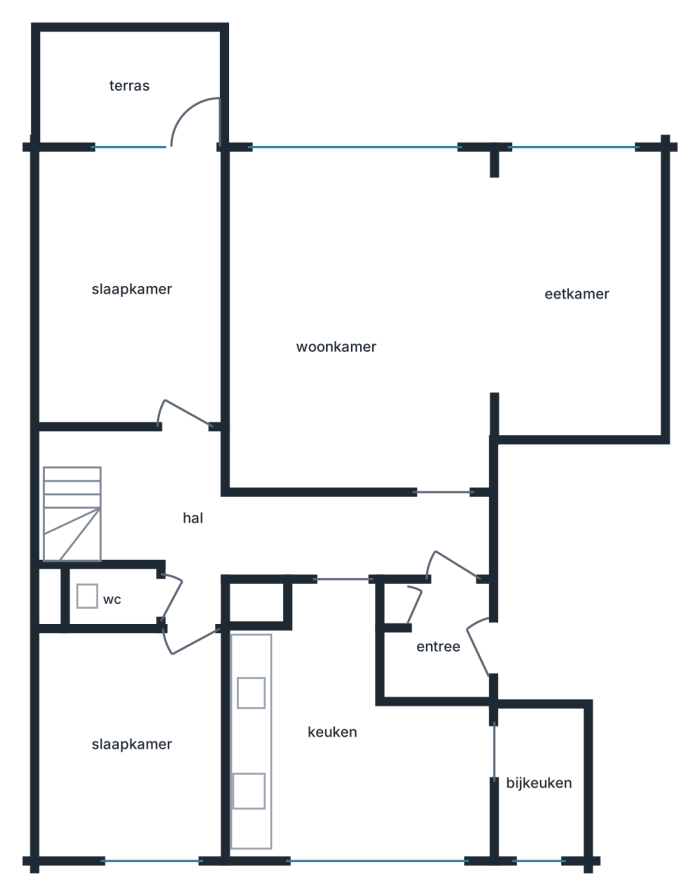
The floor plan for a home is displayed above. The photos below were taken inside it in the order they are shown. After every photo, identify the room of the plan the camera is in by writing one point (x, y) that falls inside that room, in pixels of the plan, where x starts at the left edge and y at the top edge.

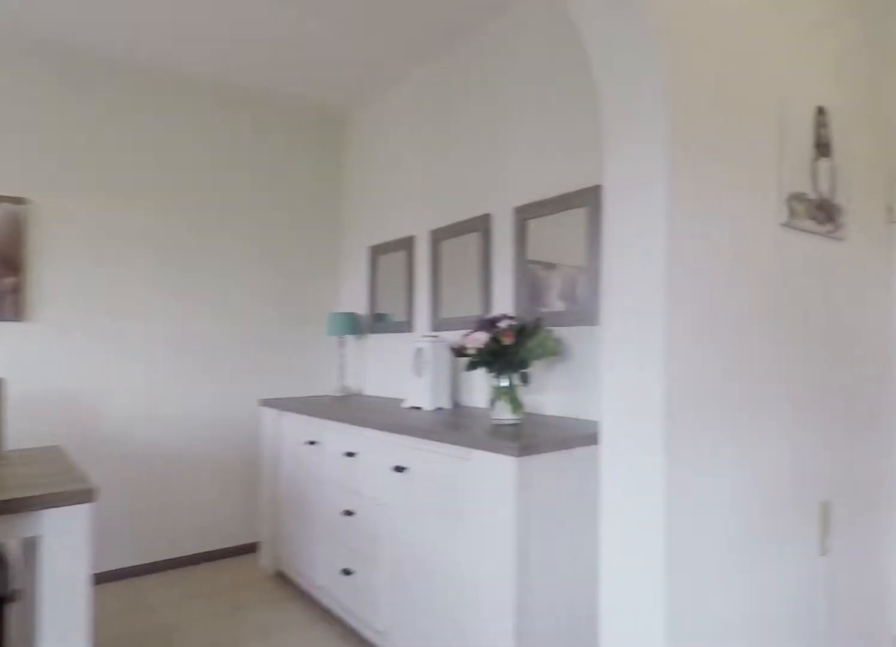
(361, 320)
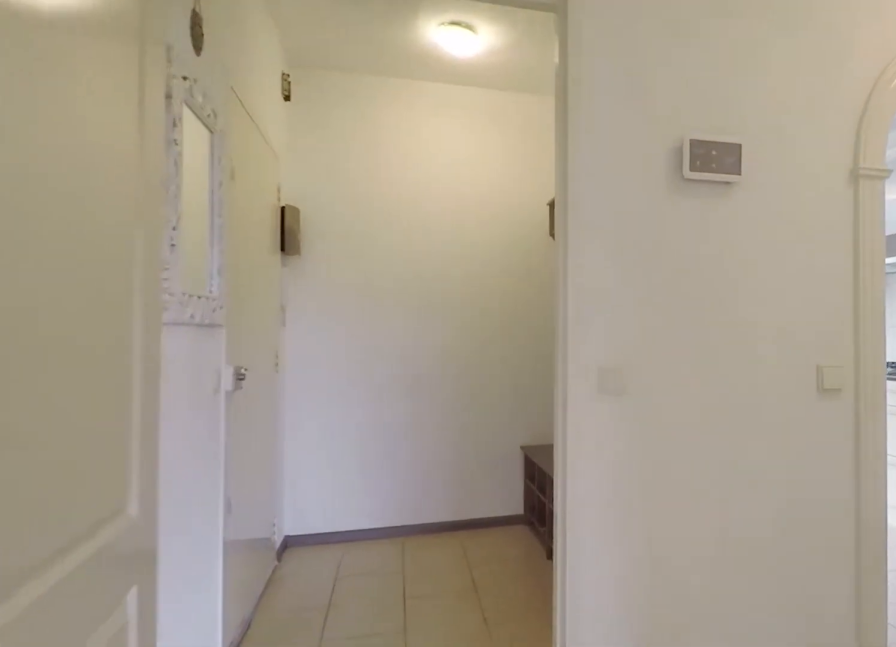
(293, 546)
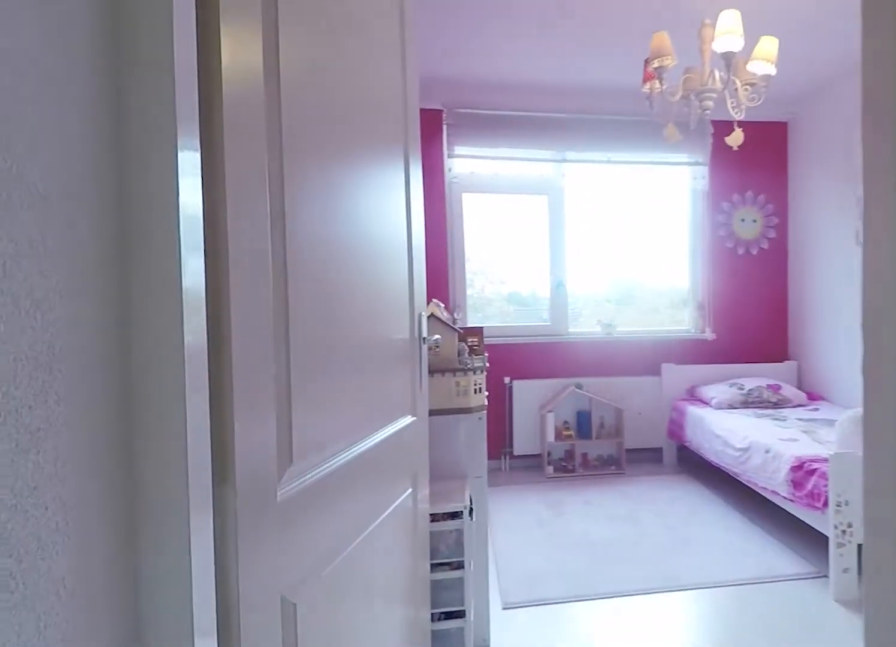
(293, 546)
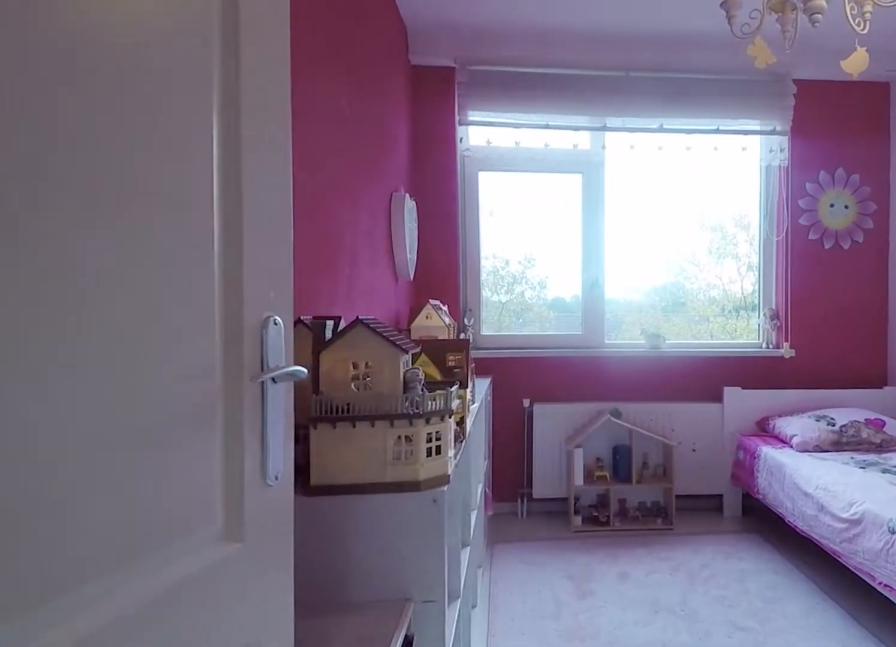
(133, 744)
